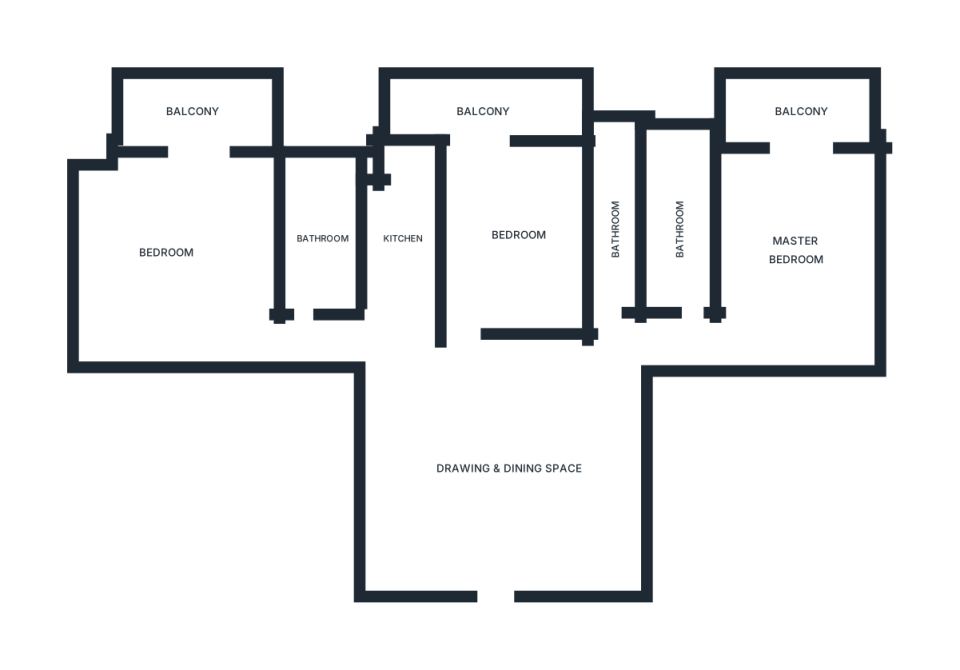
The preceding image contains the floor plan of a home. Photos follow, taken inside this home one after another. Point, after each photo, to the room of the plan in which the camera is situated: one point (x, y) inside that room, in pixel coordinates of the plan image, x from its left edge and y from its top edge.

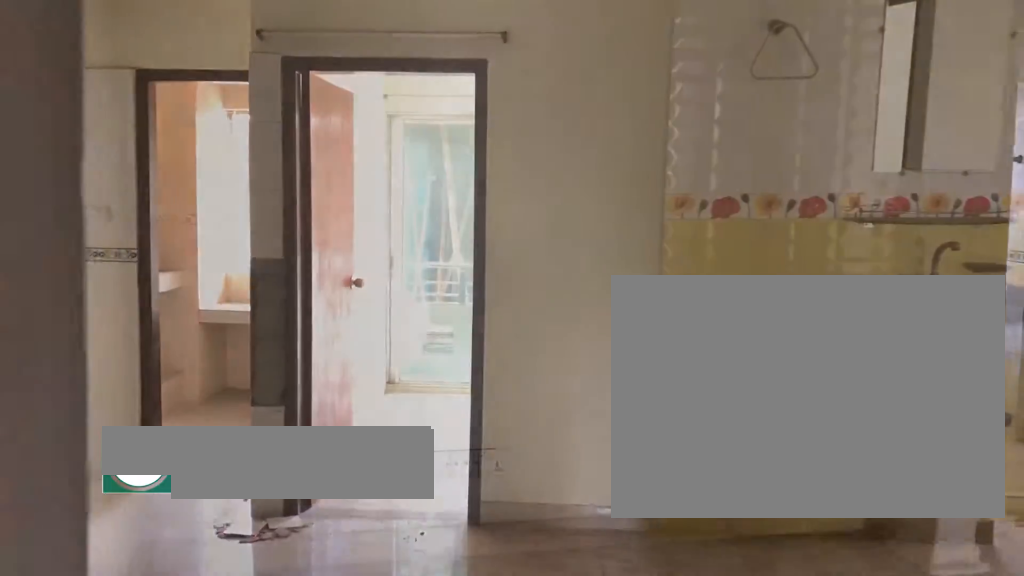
(500, 454)
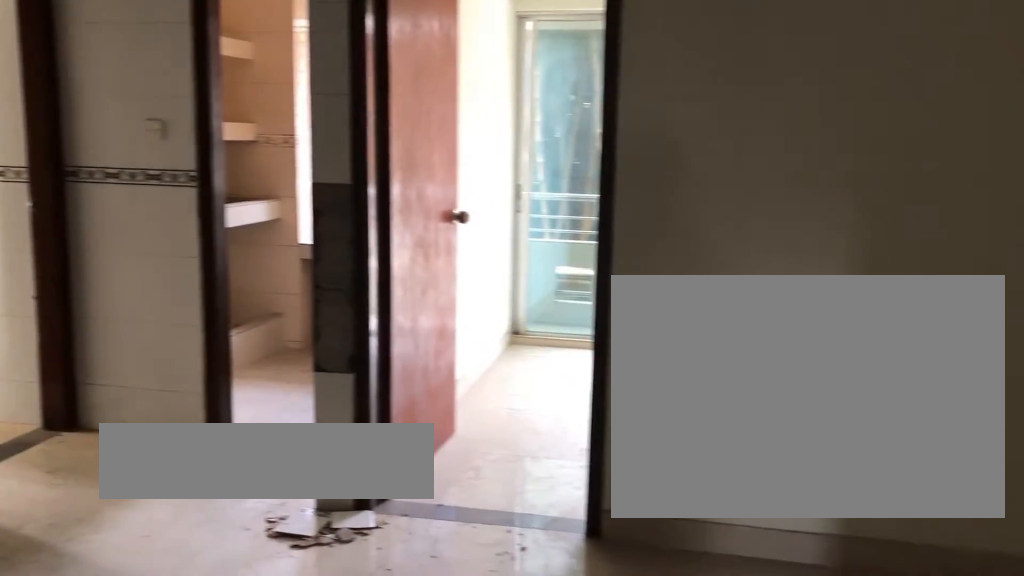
(500, 454)
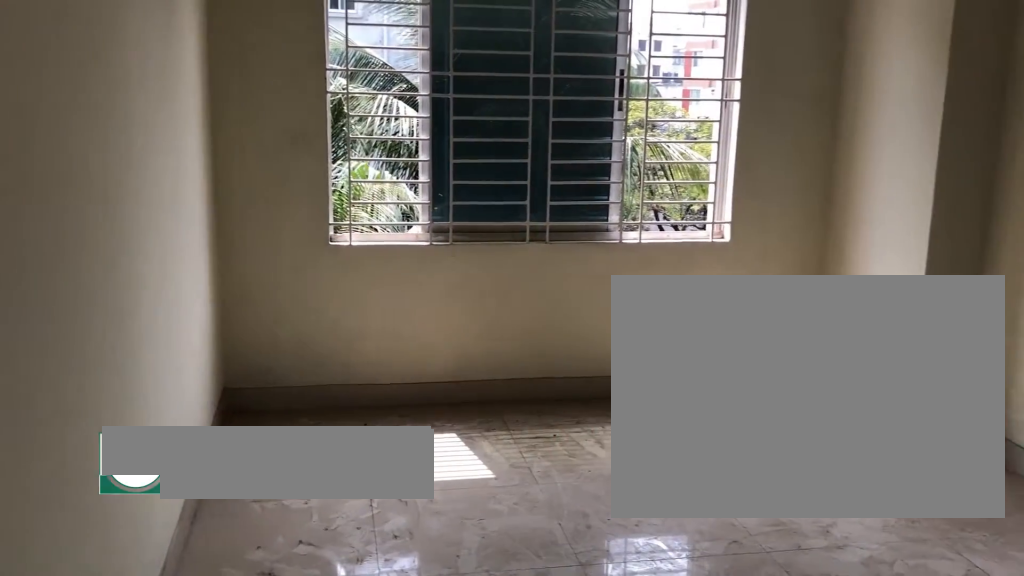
(169, 284)
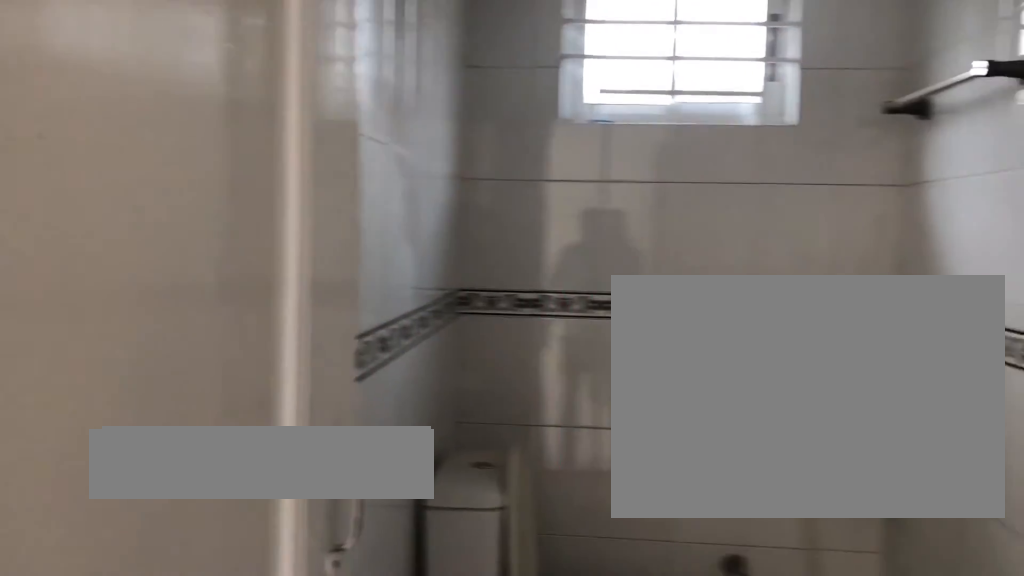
(320, 221)
